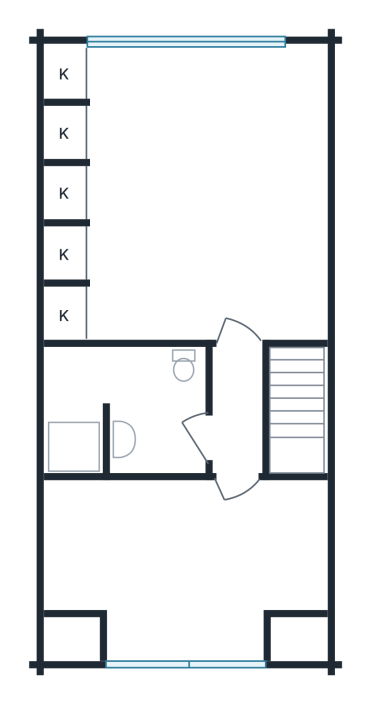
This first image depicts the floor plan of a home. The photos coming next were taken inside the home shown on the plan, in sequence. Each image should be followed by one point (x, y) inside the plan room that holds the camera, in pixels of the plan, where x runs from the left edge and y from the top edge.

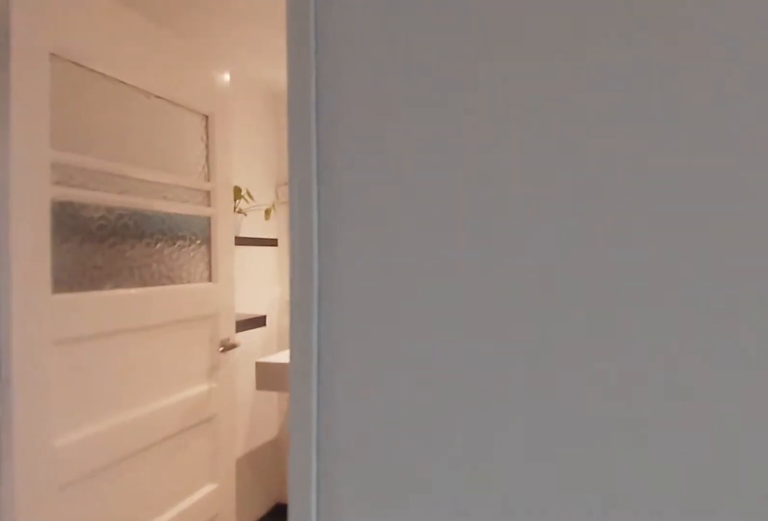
(245, 413)
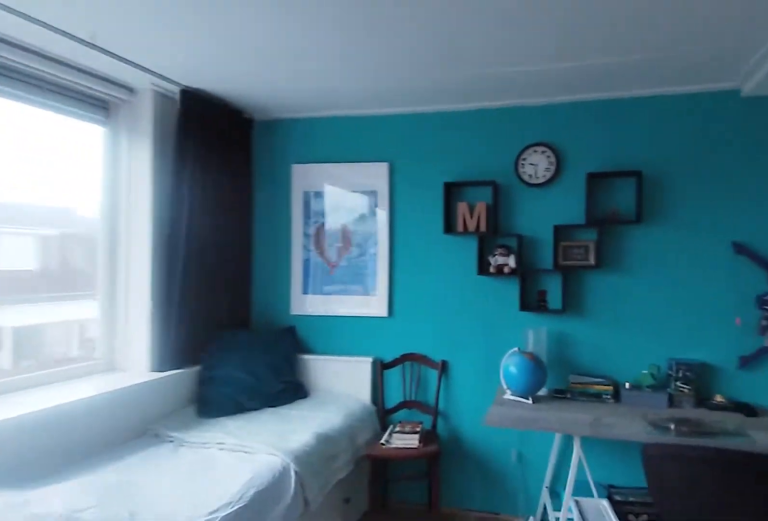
(191, 126)
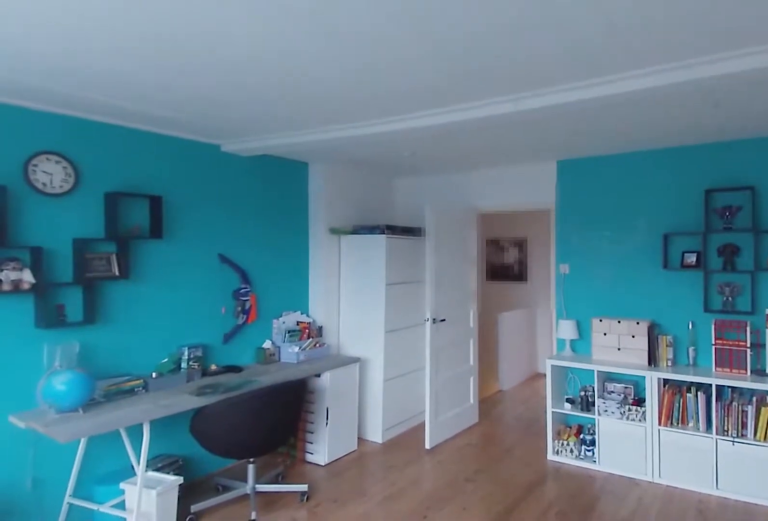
(191, 126)
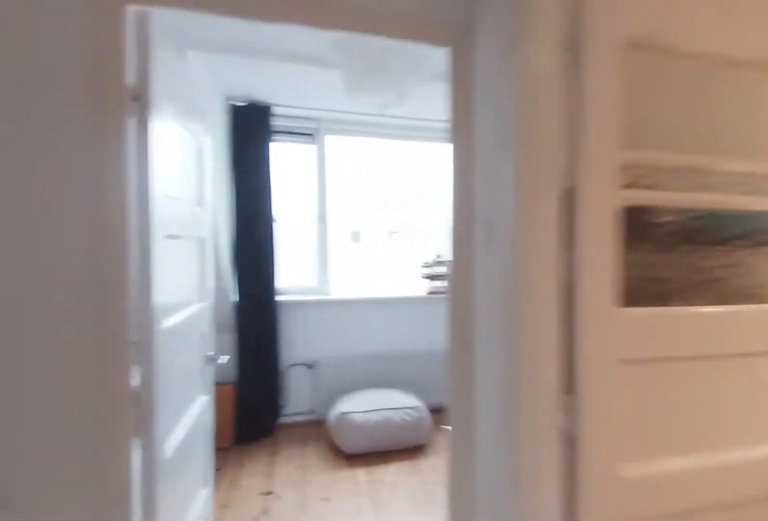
(245, 413)
